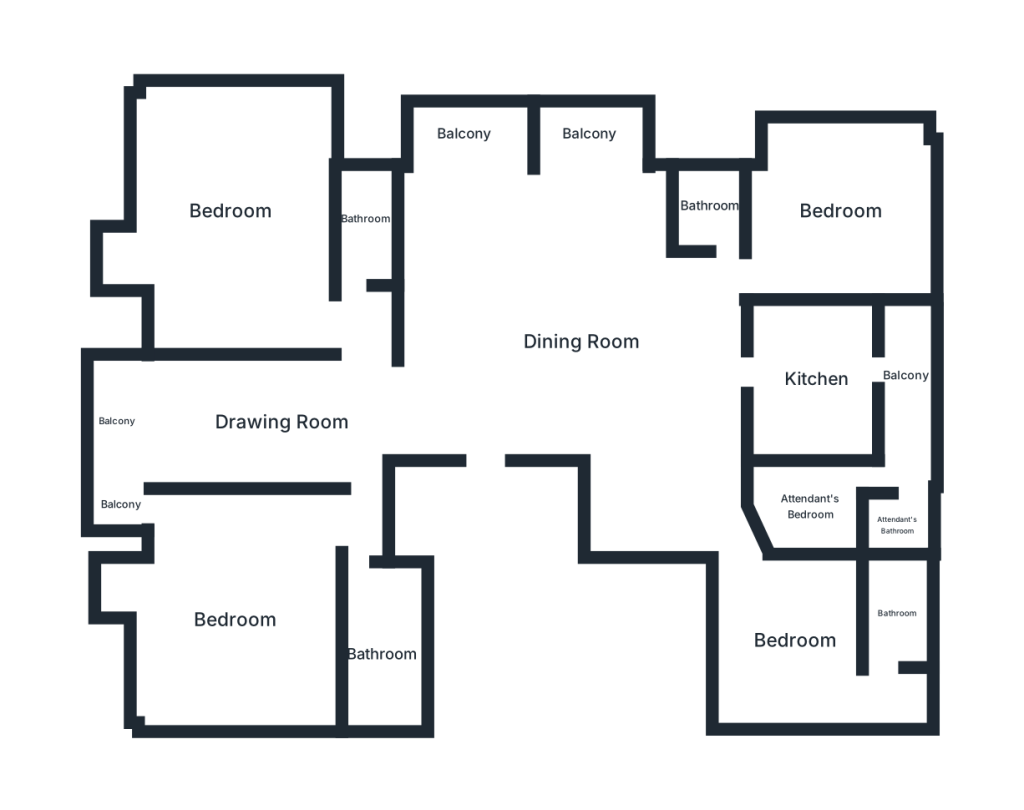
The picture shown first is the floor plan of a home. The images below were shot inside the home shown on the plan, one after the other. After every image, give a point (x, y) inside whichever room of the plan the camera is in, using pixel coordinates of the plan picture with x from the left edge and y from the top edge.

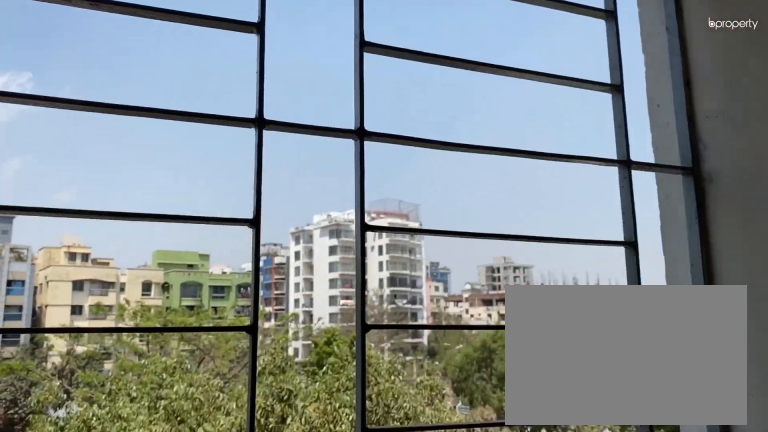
(466, 135)
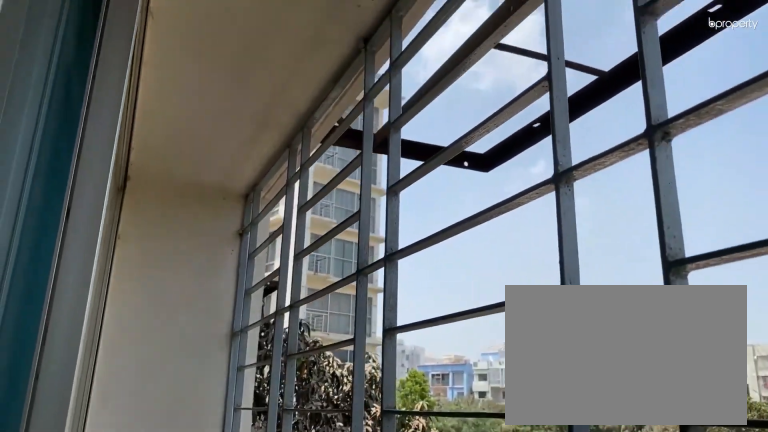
(589, 136)
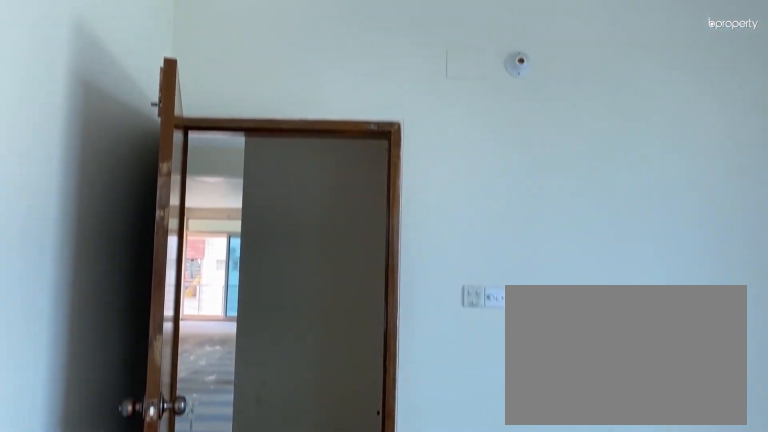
(839, 210)
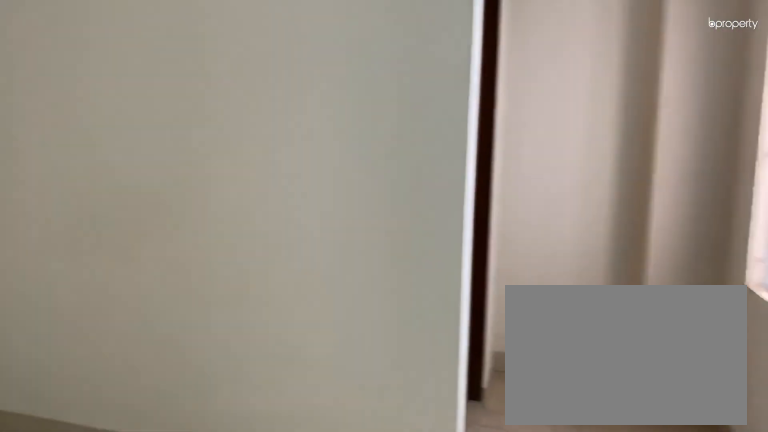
(793, 636)
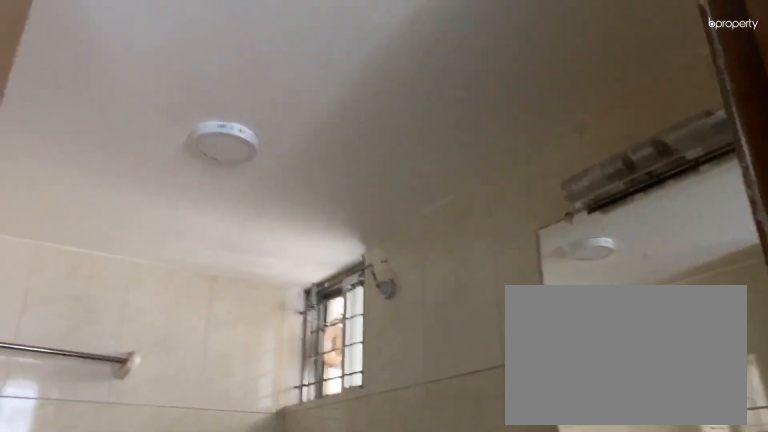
(896, 613)
